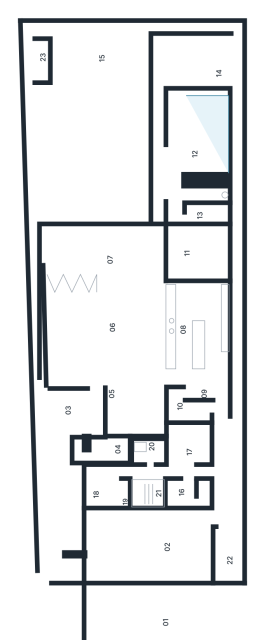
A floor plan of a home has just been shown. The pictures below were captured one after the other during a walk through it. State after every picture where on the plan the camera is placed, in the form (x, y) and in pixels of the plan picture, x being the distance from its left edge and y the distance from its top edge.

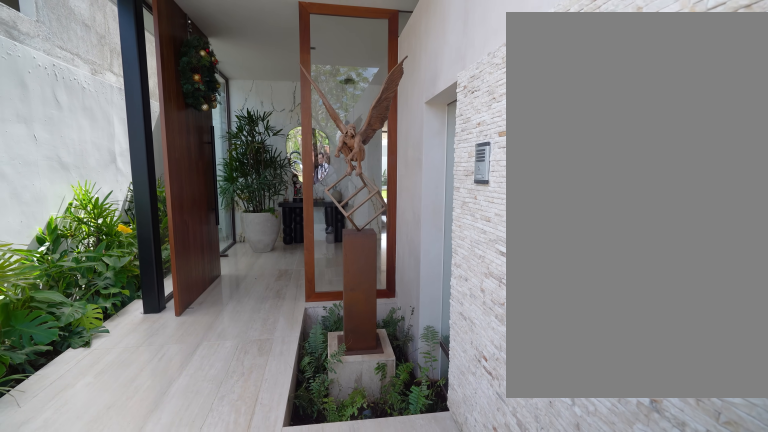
(60, 478)
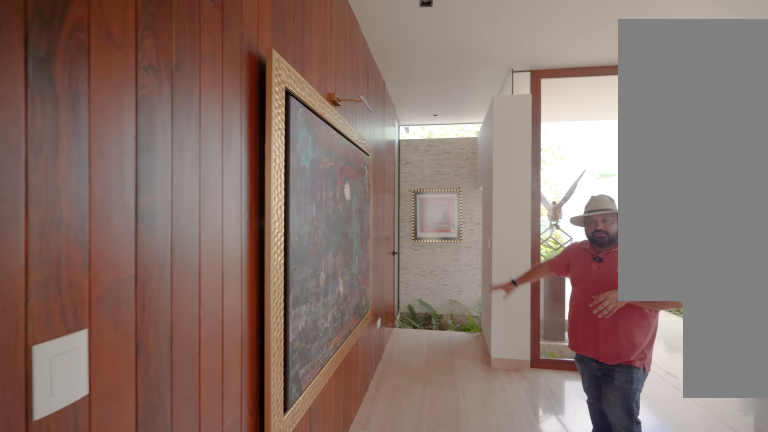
(90, 408)
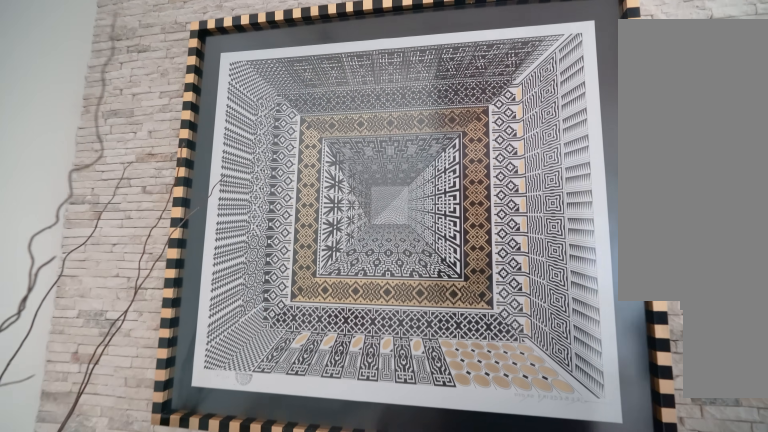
(104, 445)
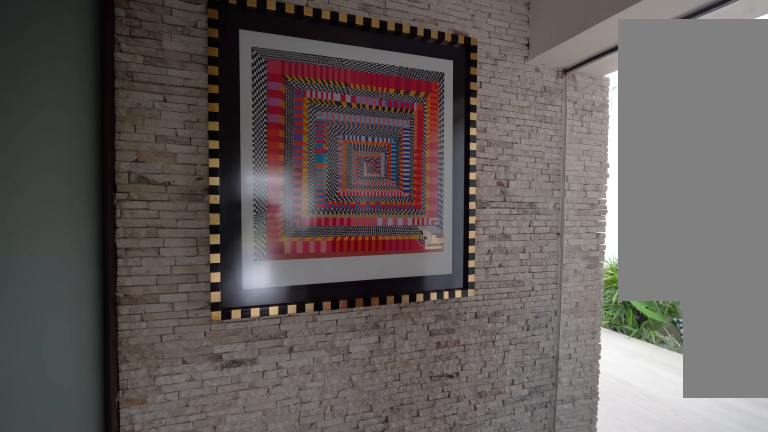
(97, 445)
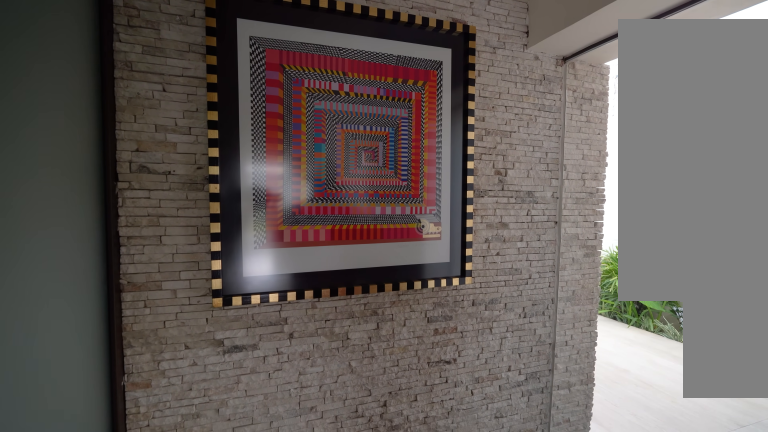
(97, 445)
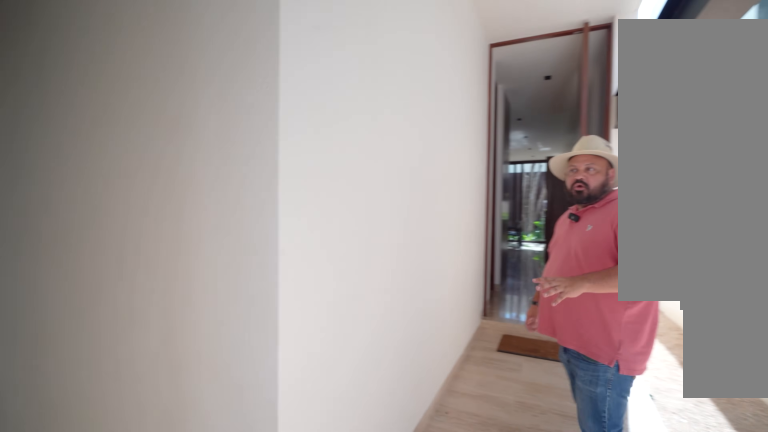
(215, 471)
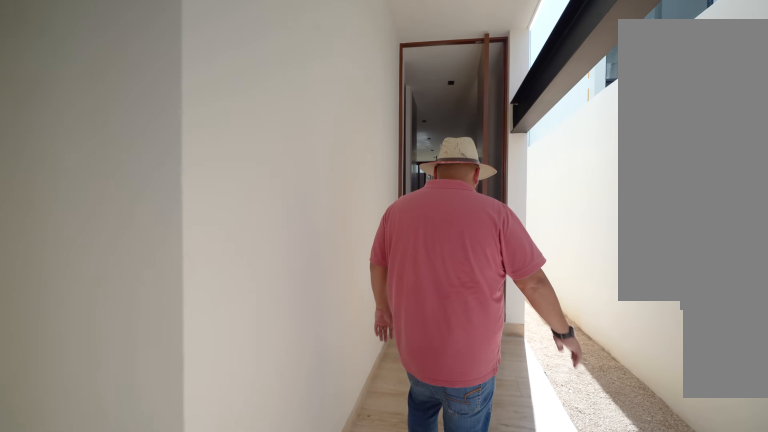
(220, 469)
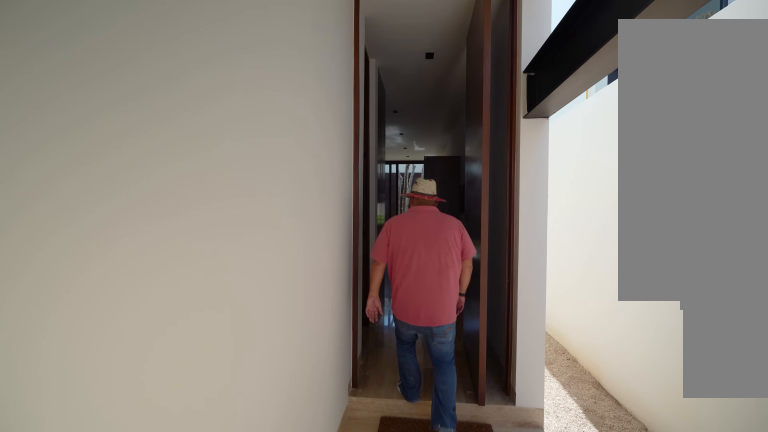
(220, 469)
